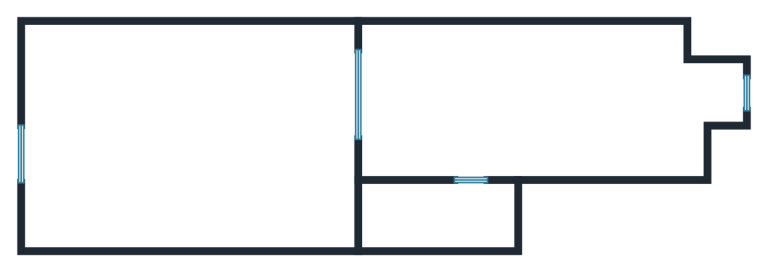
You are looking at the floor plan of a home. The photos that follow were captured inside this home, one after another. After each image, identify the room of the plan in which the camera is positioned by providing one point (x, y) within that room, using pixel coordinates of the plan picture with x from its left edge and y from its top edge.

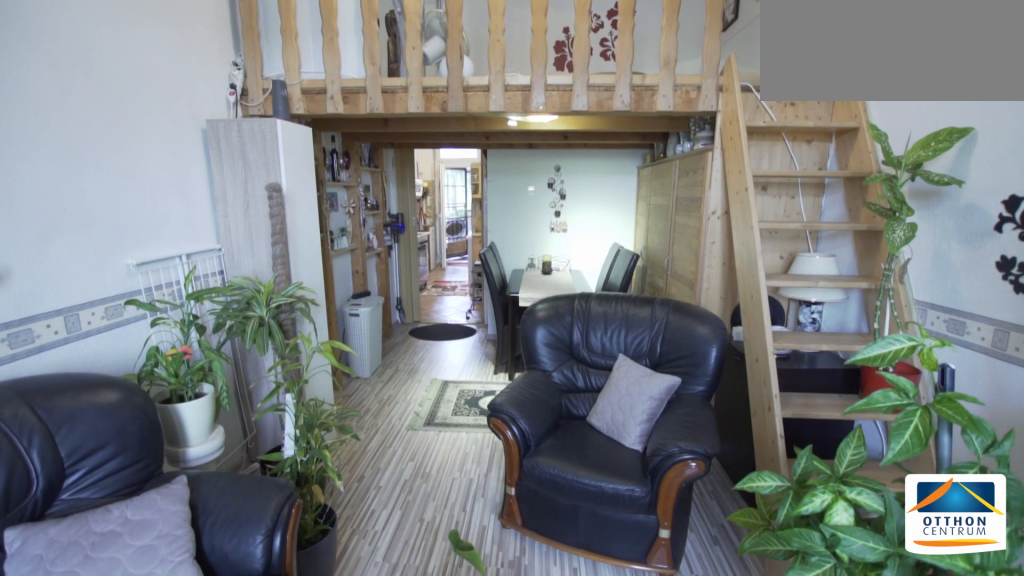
(179, 133)
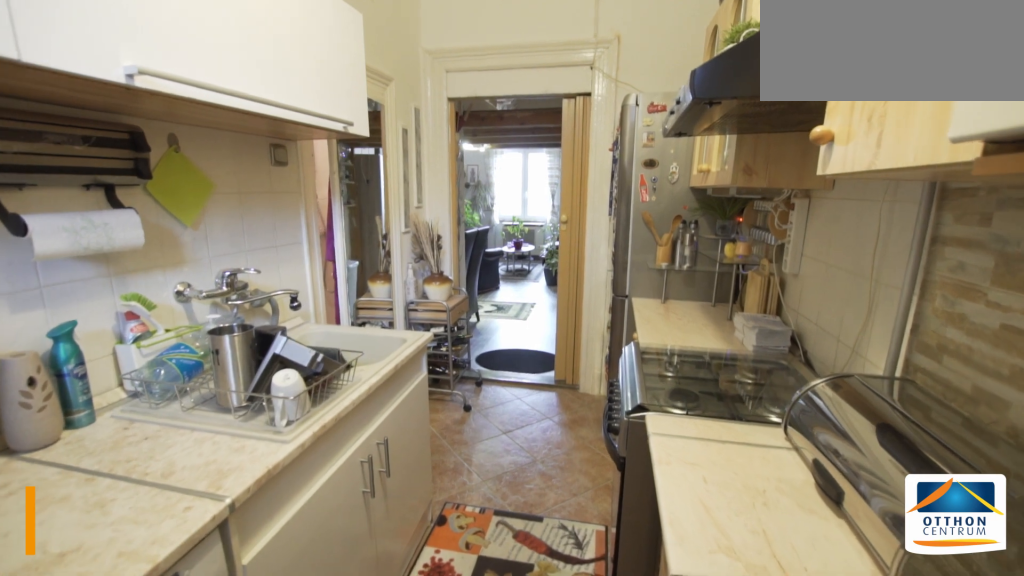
(507, 88)
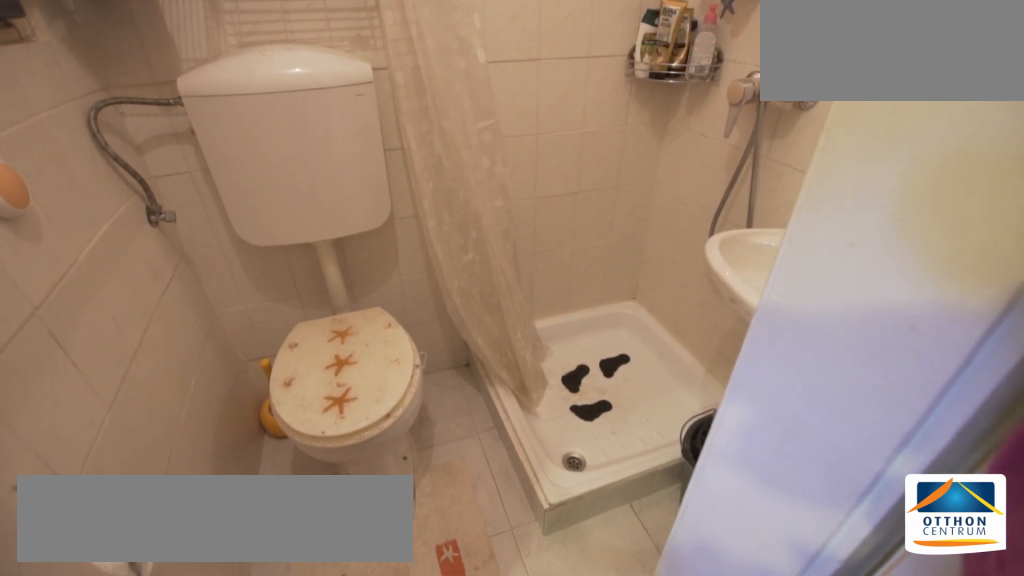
(421, 221)
